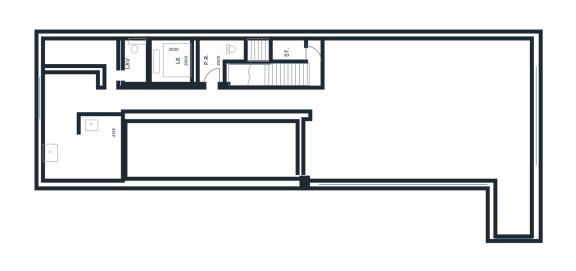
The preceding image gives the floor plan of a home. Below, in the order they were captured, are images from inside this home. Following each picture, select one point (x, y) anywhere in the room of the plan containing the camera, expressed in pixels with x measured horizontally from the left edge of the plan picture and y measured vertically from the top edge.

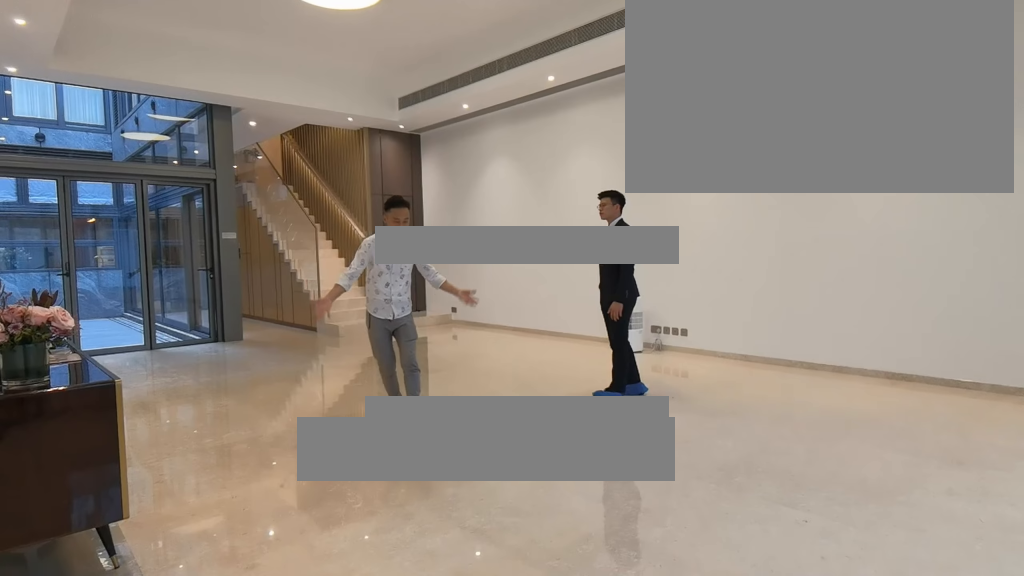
(416, 117)
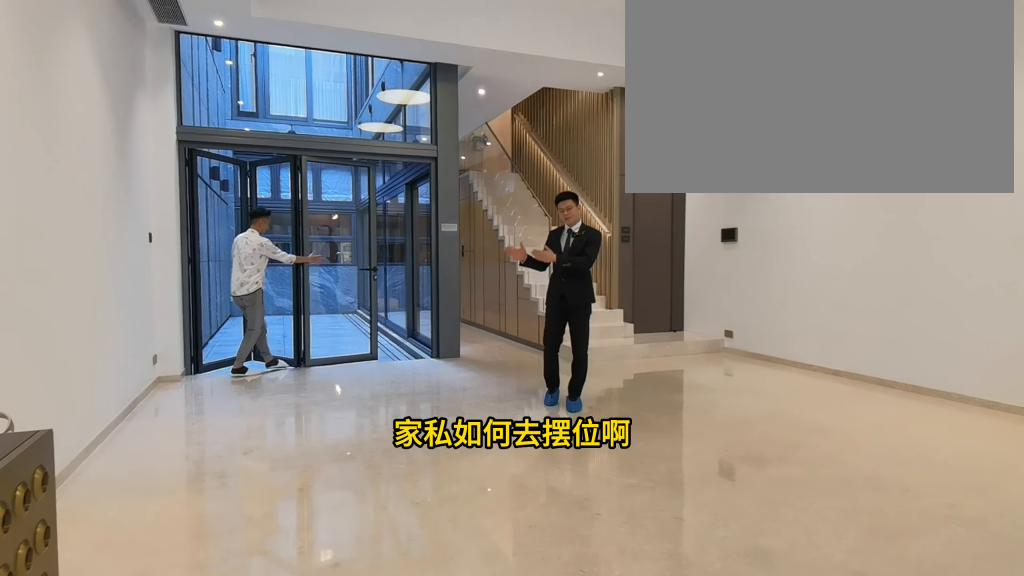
(416, 117)
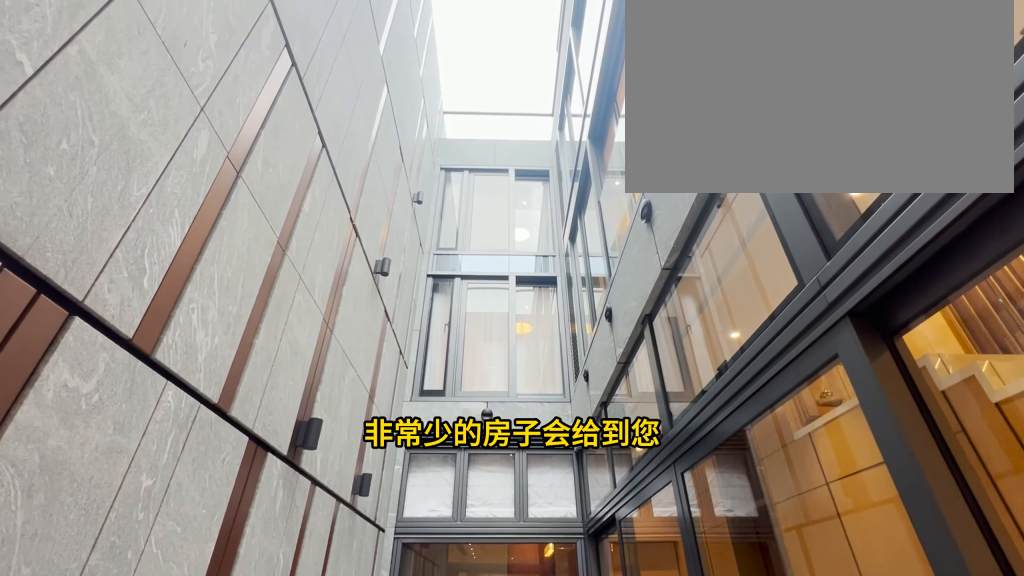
(208, 151)
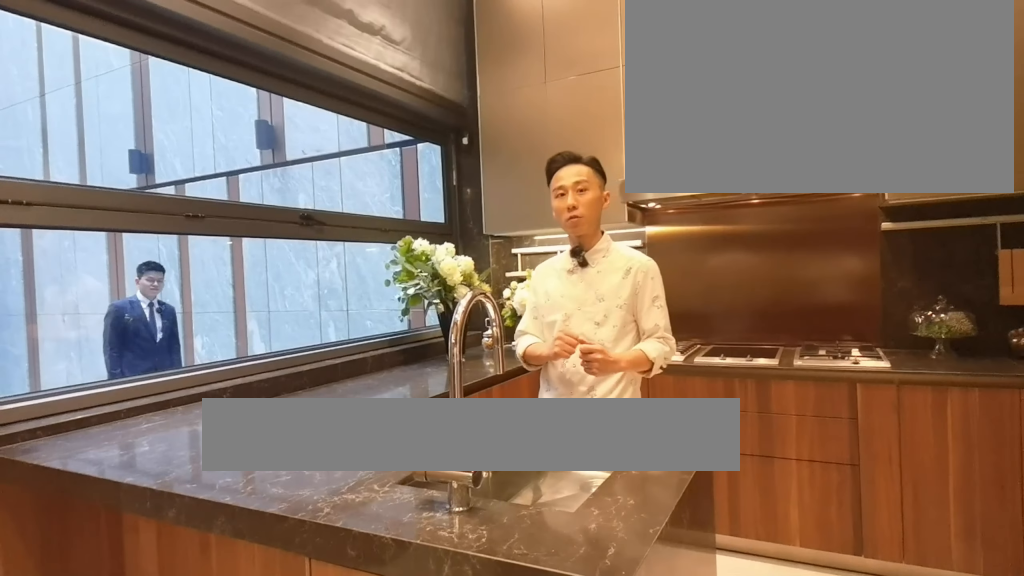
(79, 148)
